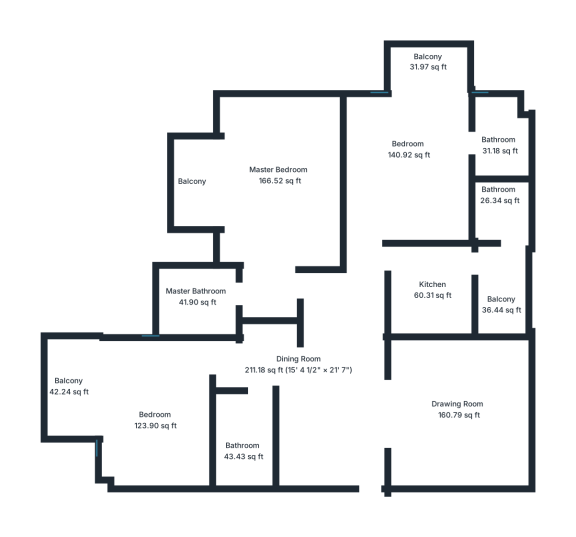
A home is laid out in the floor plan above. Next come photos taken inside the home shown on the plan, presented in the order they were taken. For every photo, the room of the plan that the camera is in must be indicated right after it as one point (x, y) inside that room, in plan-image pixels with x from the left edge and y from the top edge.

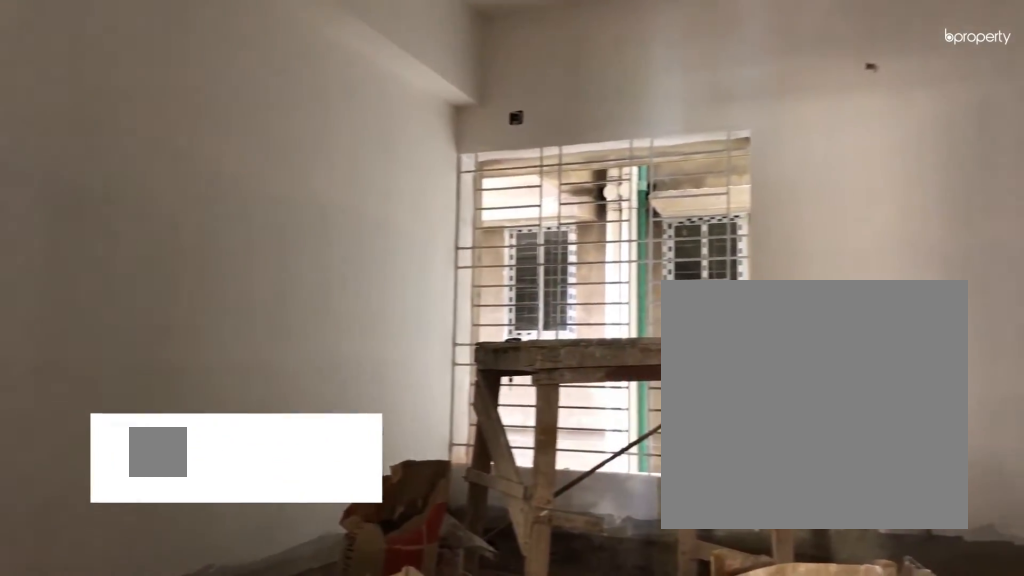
(460, 413)
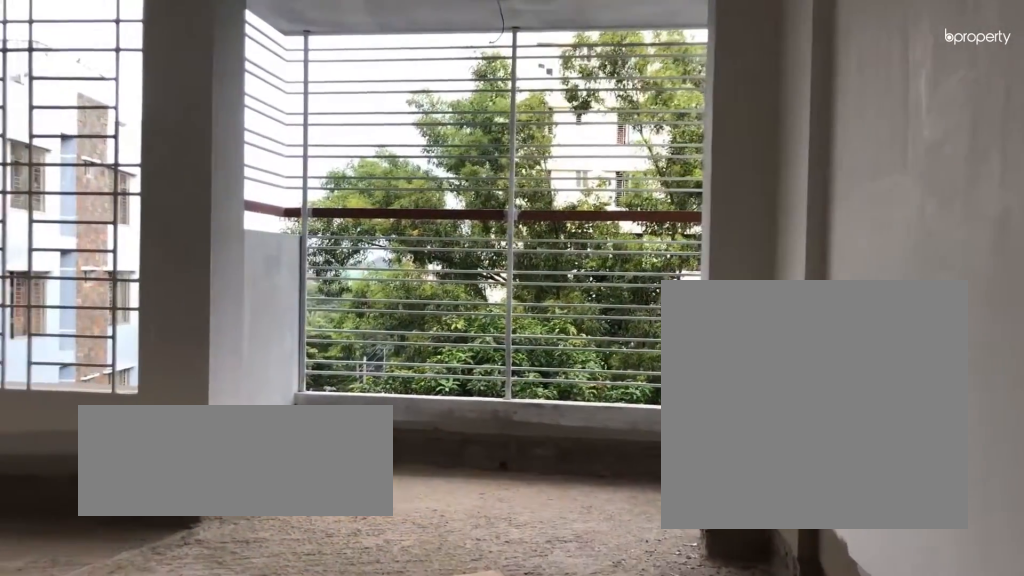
(156, 419)
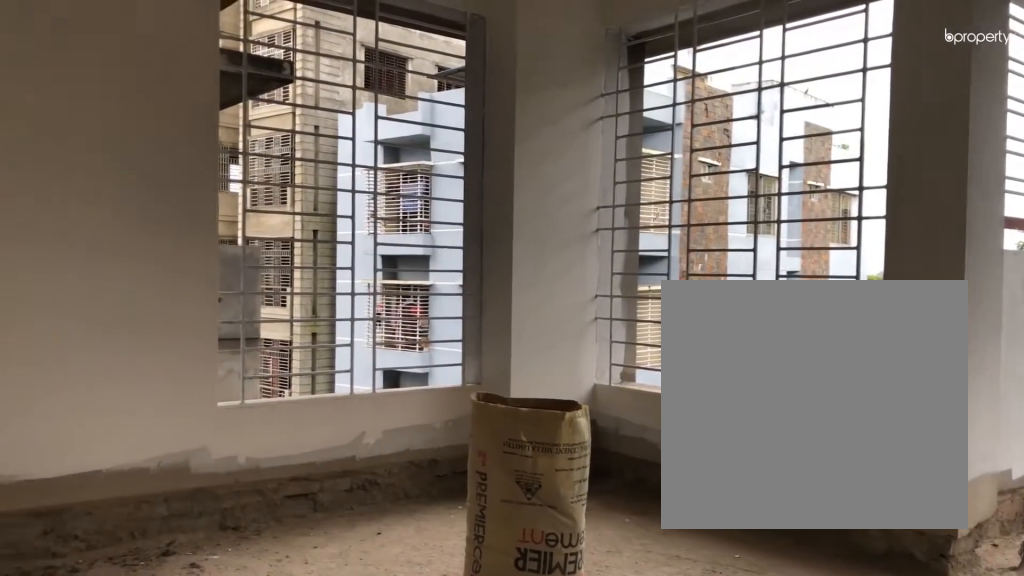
(156, 419)
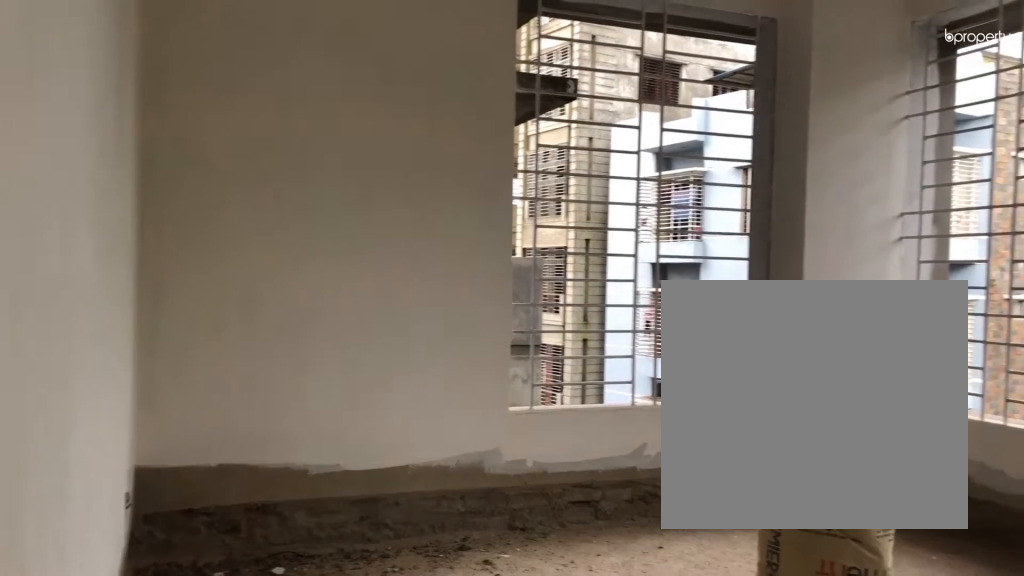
(156, 419)
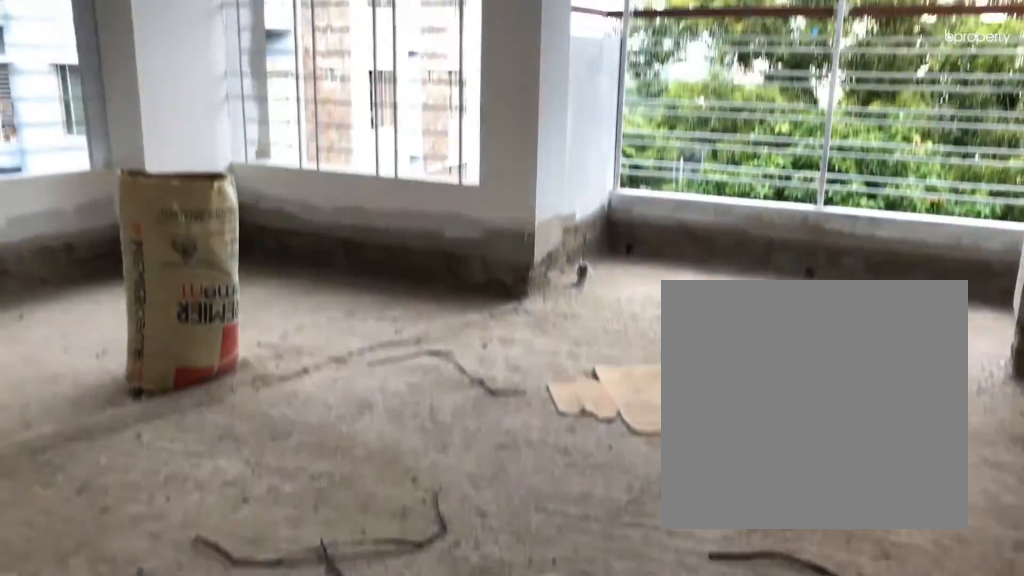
(156, 419)
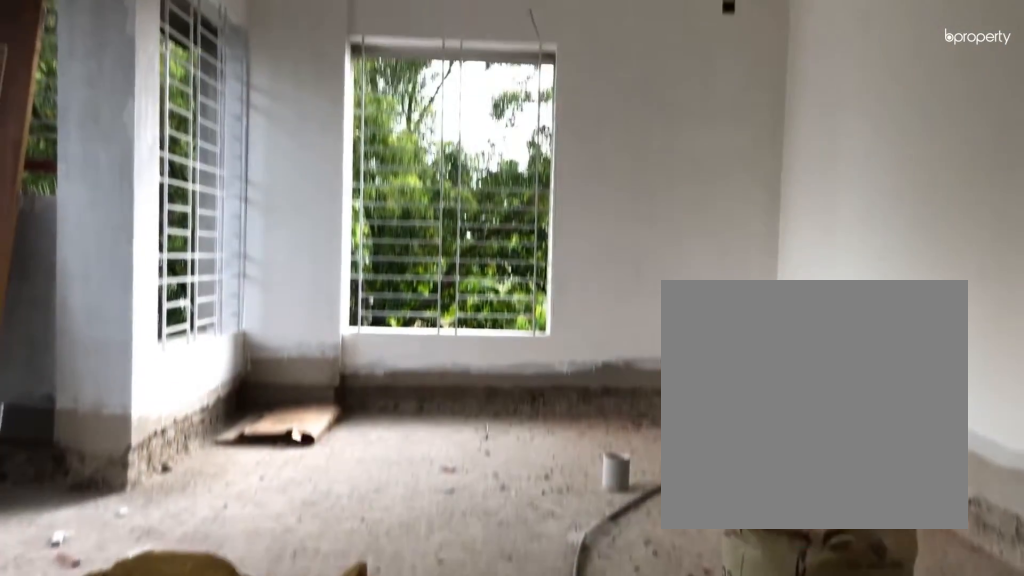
(281, 178)
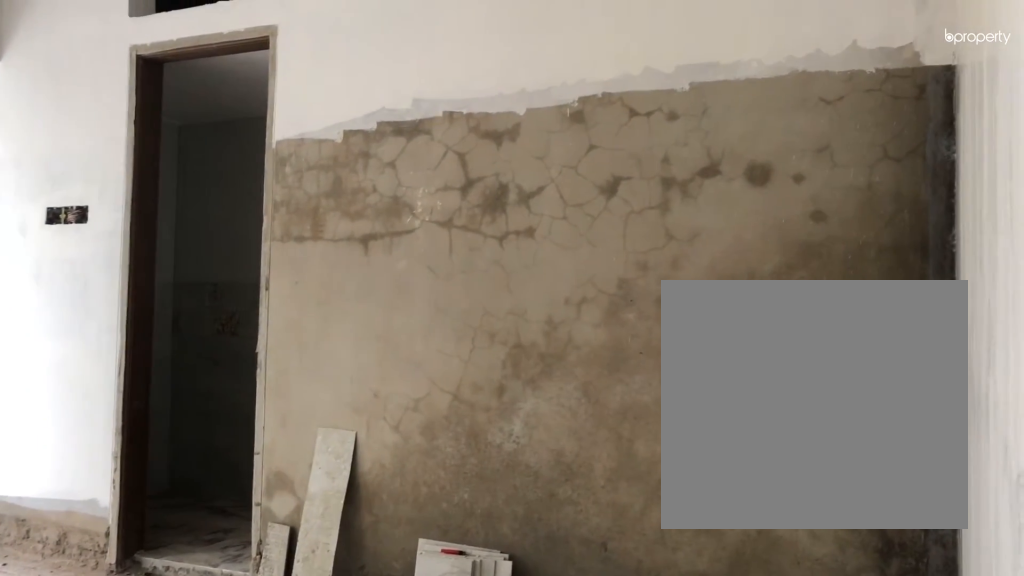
(408, 150)
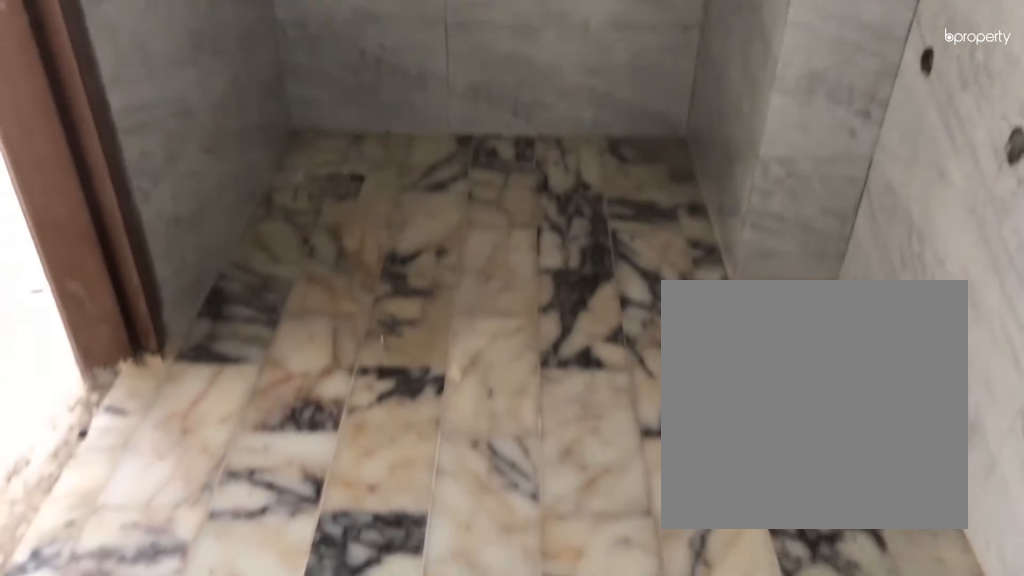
(499, 144)
